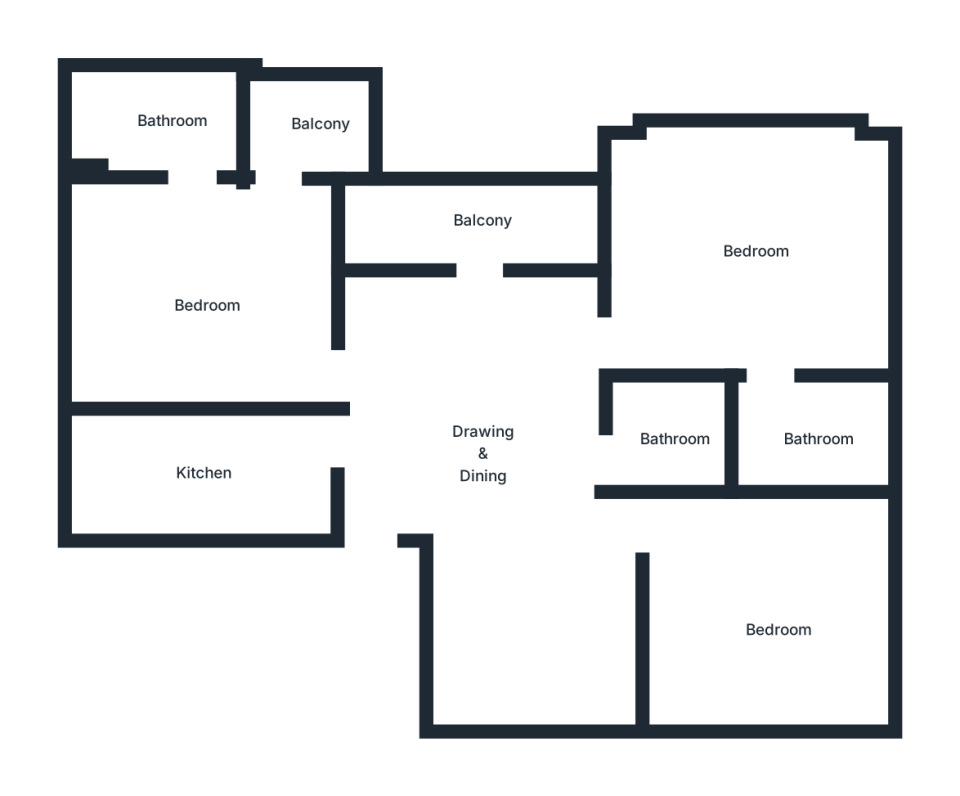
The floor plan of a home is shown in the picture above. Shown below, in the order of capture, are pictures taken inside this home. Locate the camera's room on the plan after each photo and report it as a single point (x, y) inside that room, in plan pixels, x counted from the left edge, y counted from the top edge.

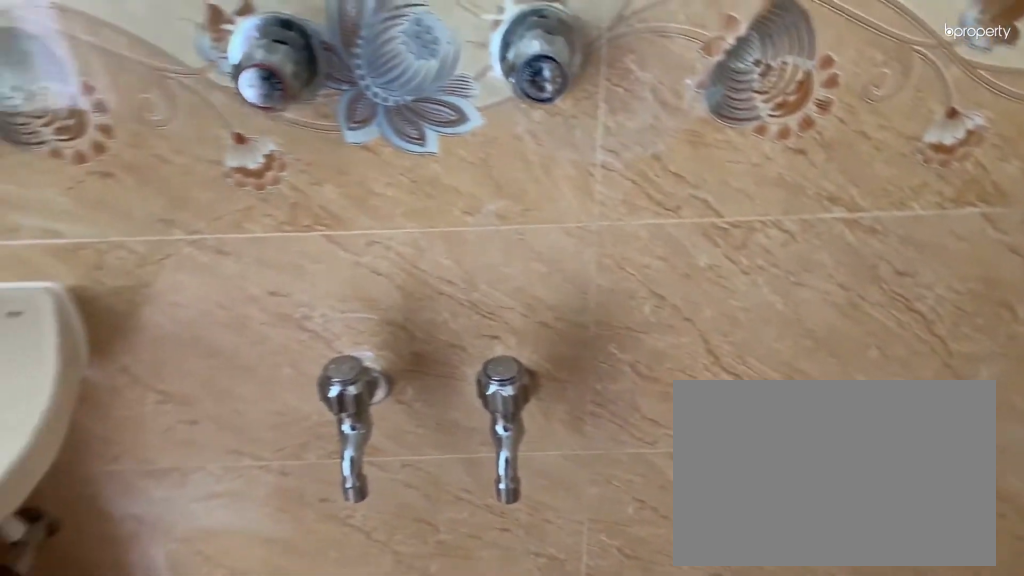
(676, 437)
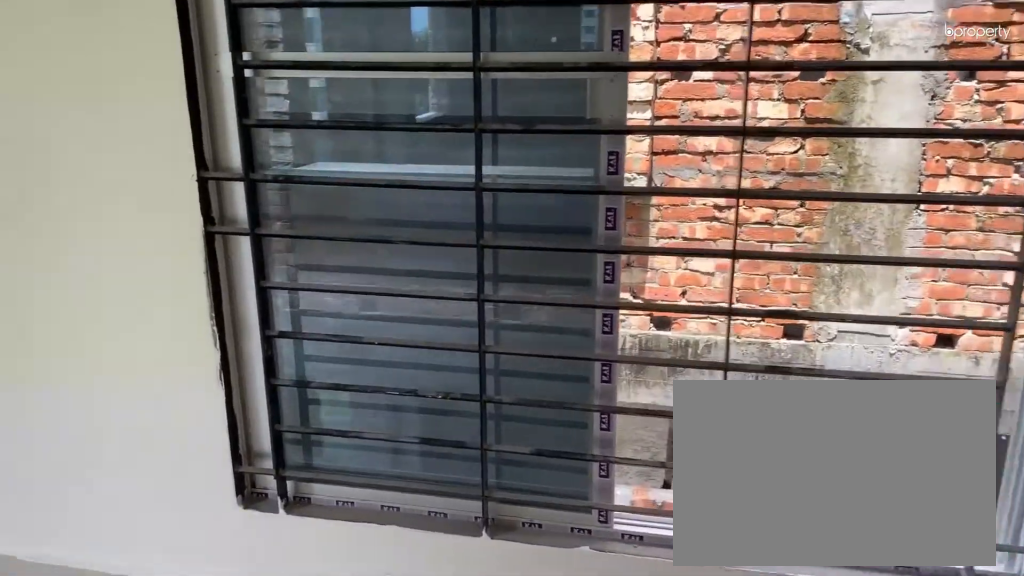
(749, 257)
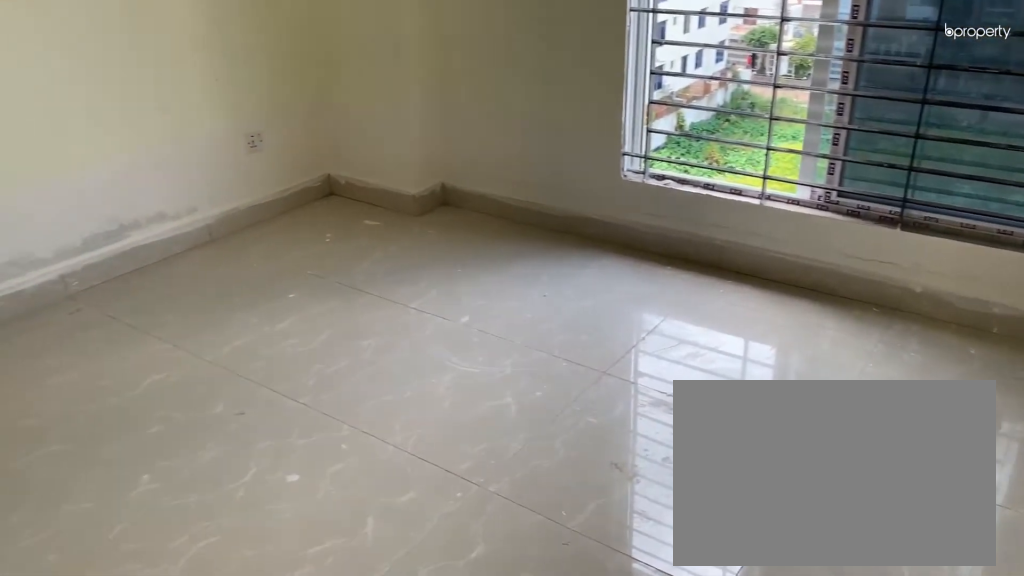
(749, 257)
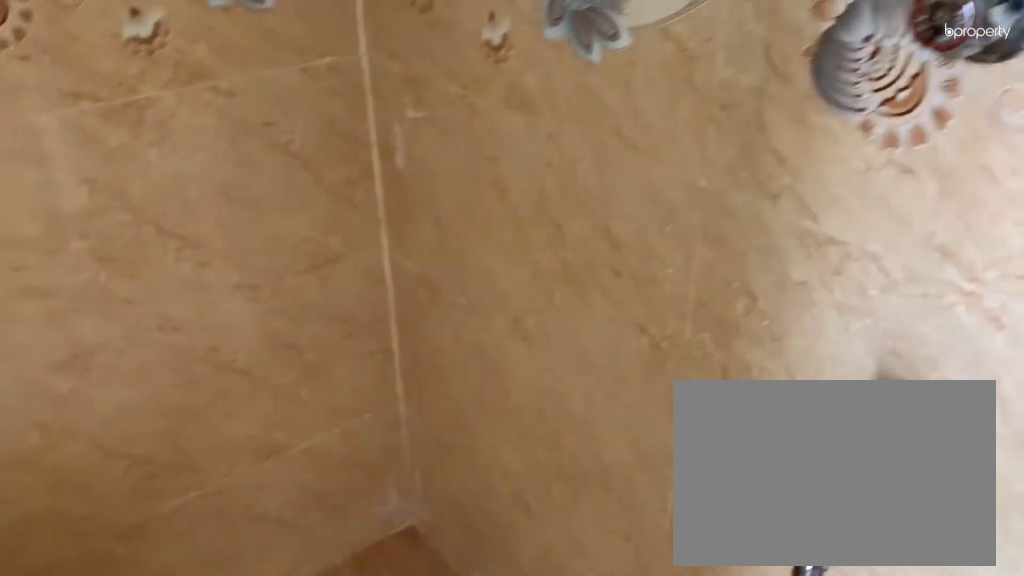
(817, 432)
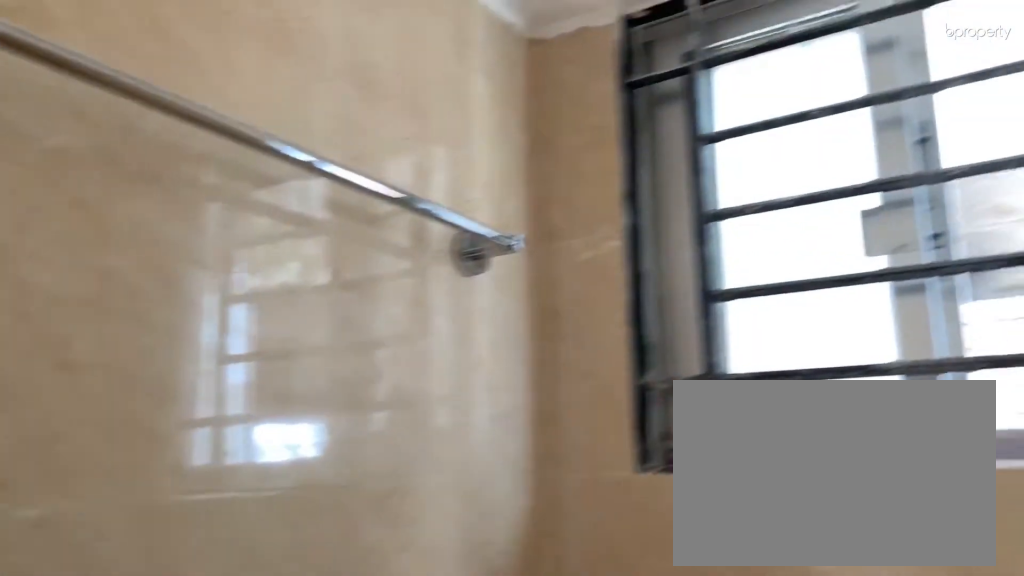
(817, 432)
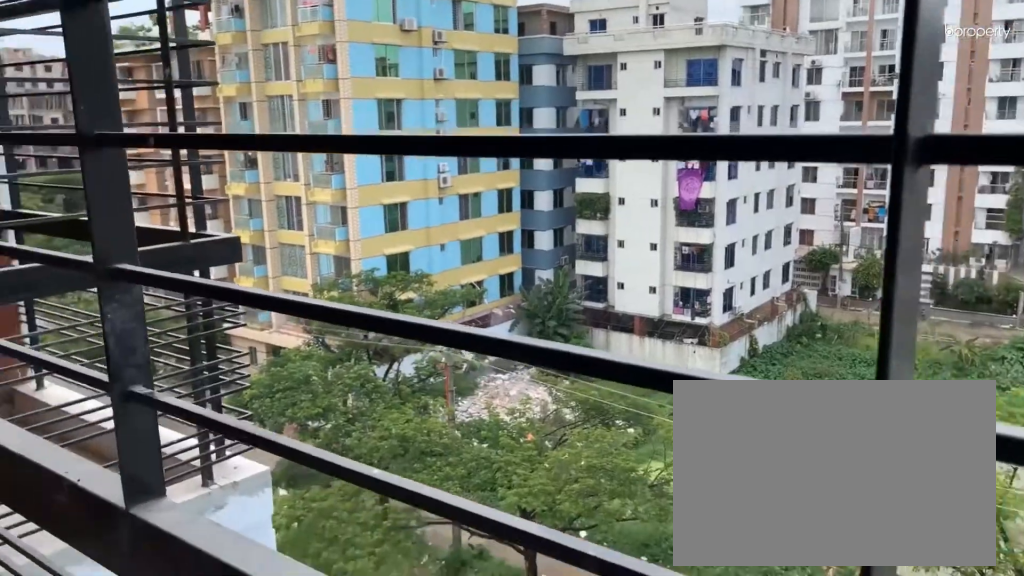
(482, 227)
